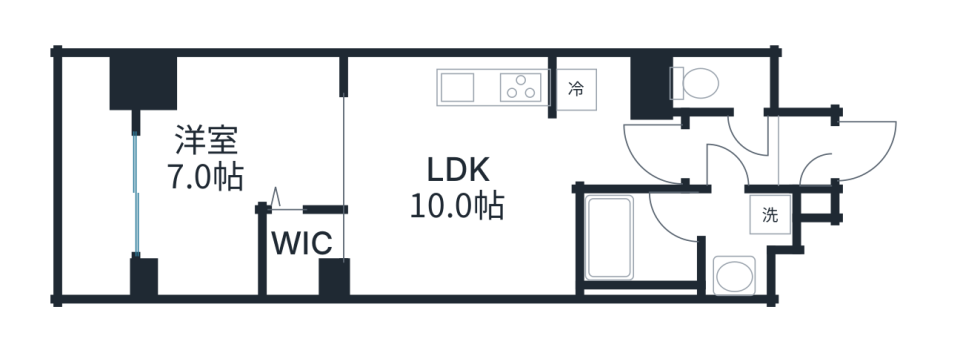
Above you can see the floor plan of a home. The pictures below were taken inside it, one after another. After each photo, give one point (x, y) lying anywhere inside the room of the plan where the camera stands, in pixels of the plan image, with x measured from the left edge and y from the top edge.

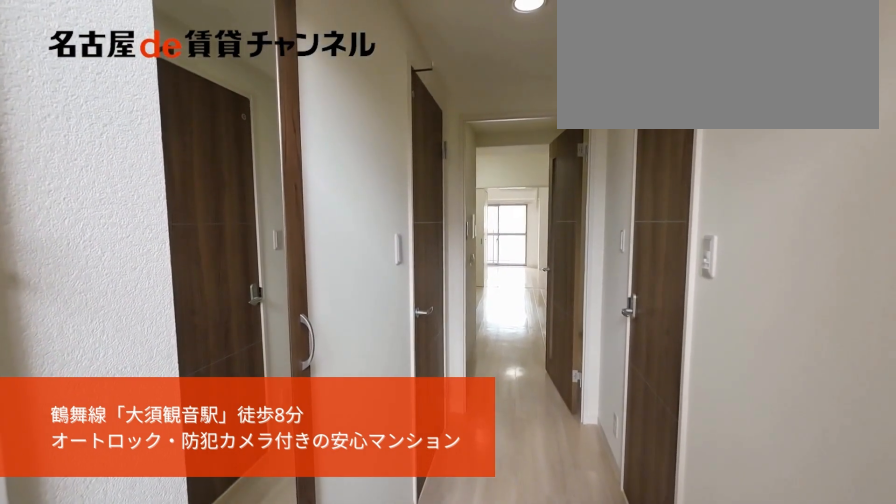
(805, 160)
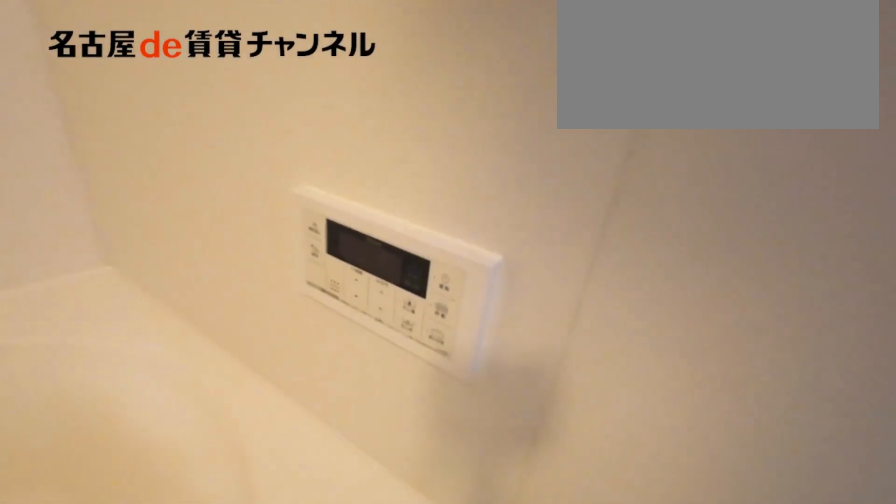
(682, 241)
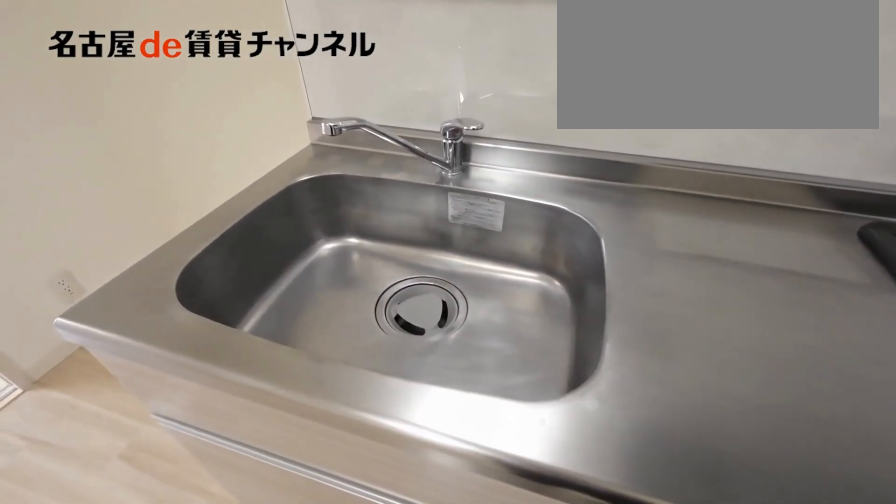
(460, 175)
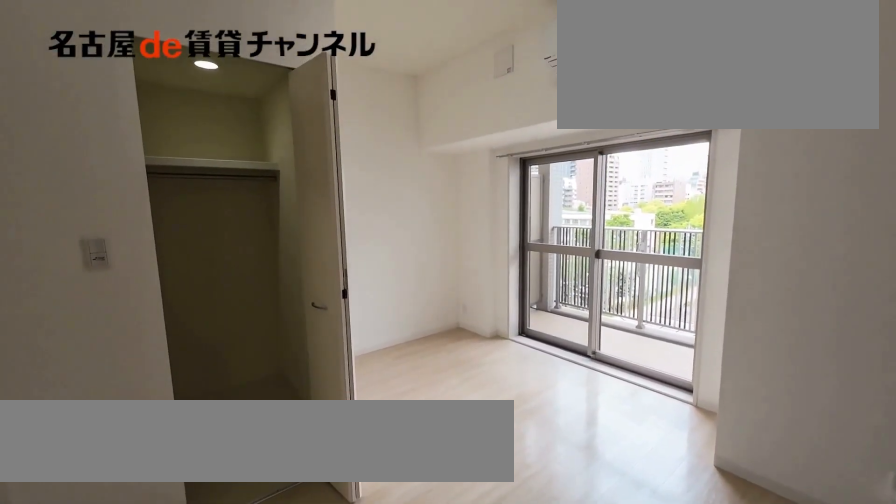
(238, 175)
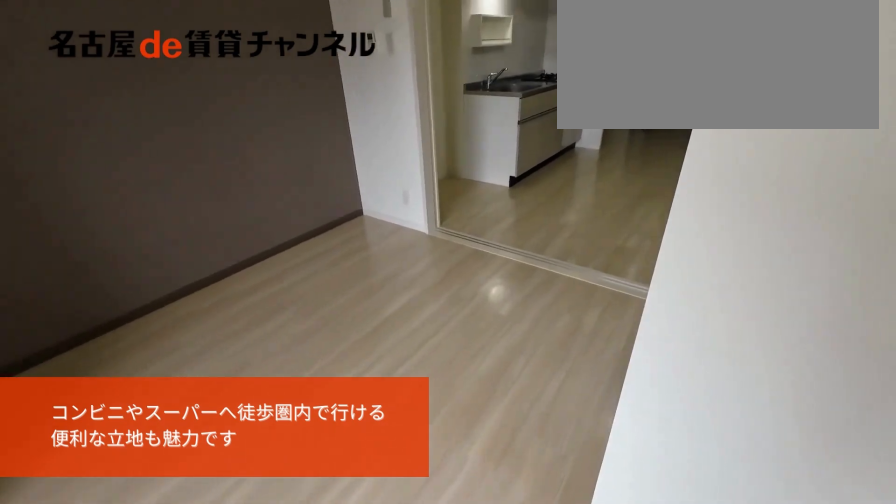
(238, 175)
